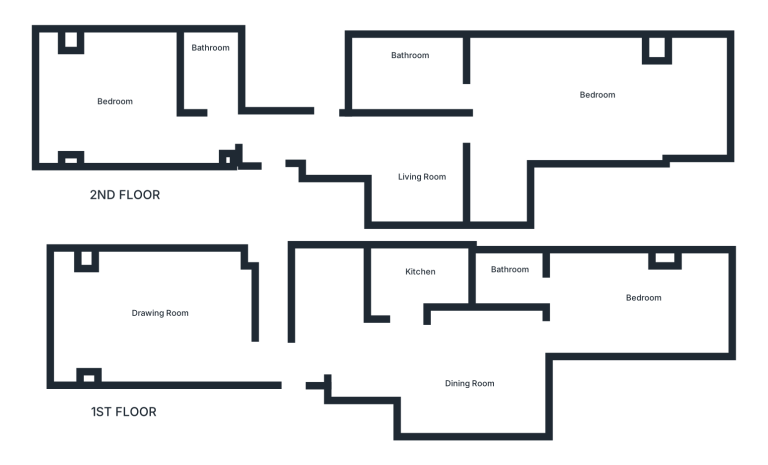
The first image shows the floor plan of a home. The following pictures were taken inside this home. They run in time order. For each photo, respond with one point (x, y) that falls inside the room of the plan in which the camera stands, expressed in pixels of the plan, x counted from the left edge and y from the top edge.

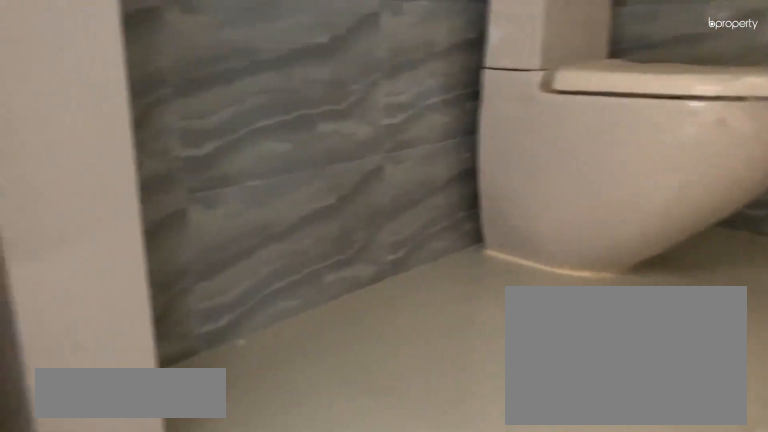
(216, 77)
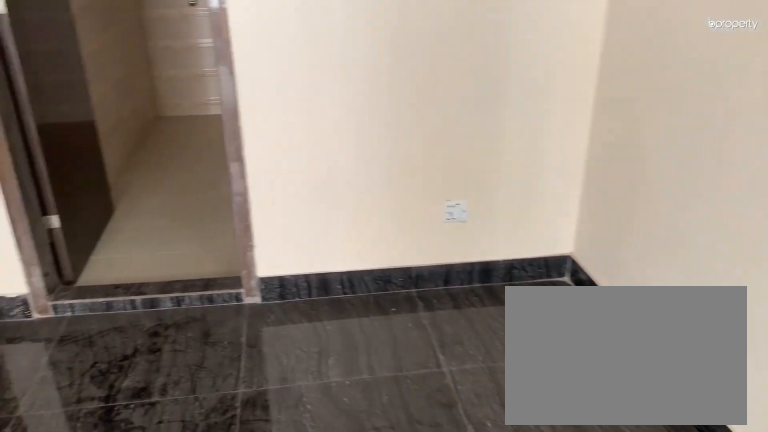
(591, 108)
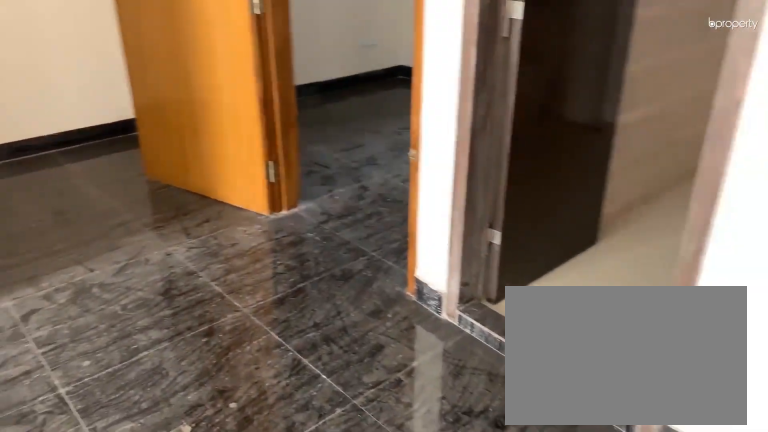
(591, 108)
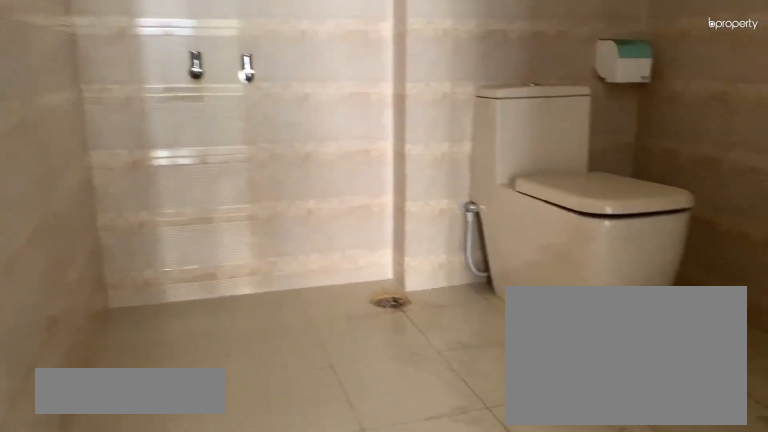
(405, 69)
